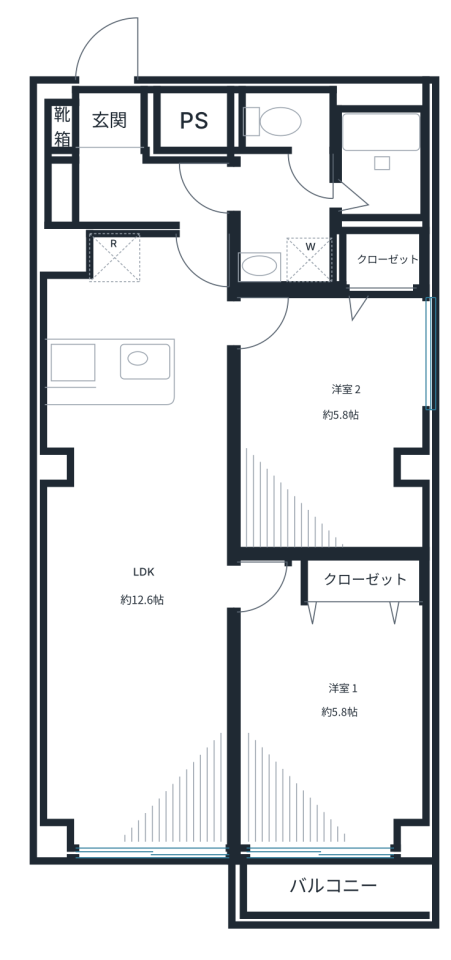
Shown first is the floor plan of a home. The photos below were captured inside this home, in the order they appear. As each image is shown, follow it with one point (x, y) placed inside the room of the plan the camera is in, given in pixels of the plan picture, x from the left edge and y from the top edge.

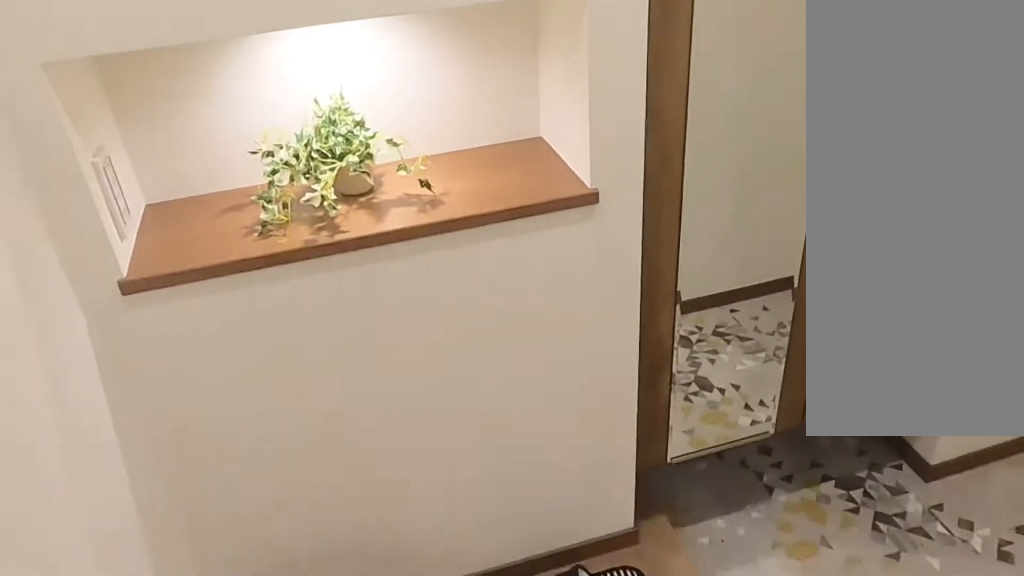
(122, 168)
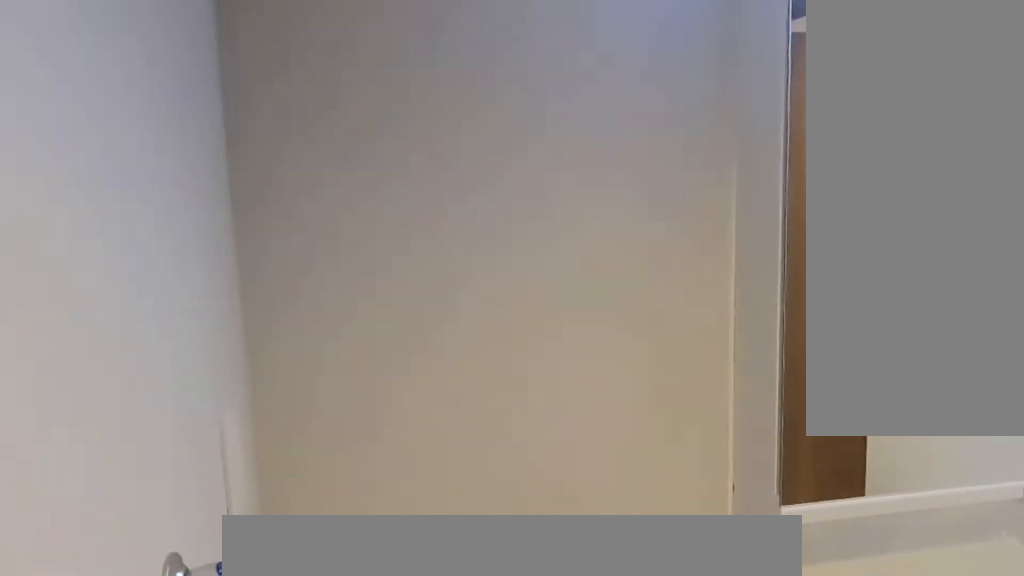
(320, 206)
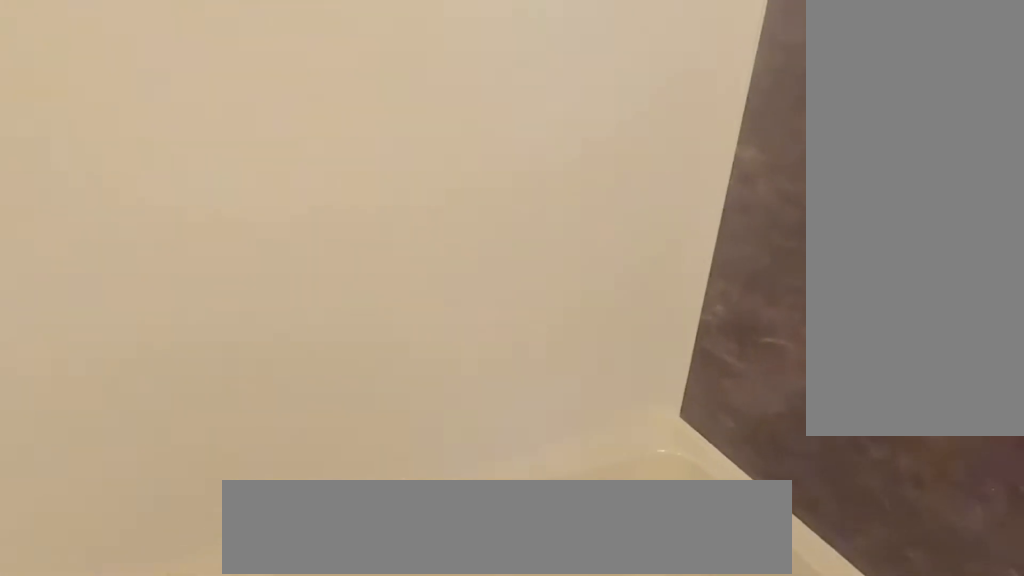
(320, 207)
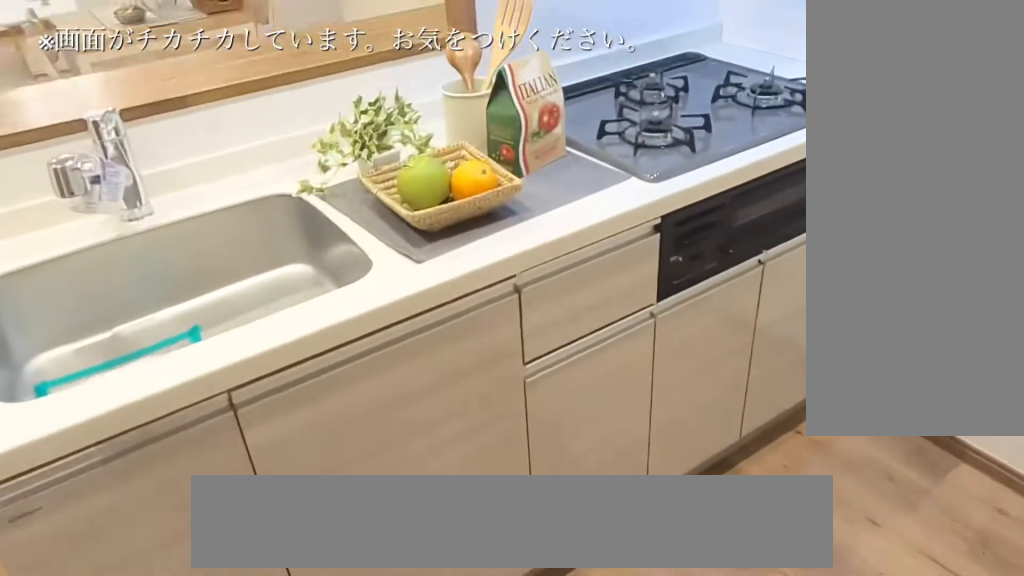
(118, 294)
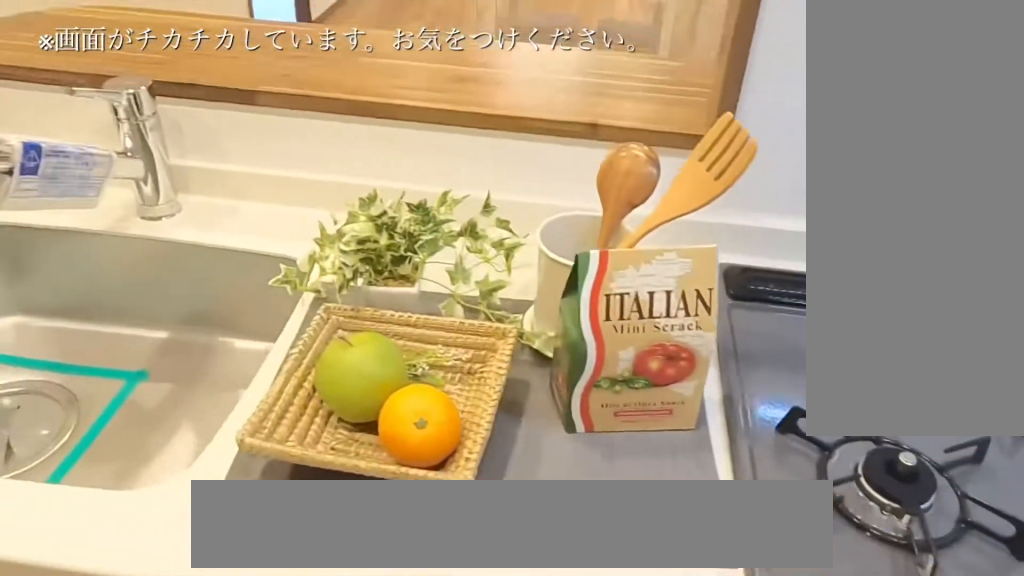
(120, 294)
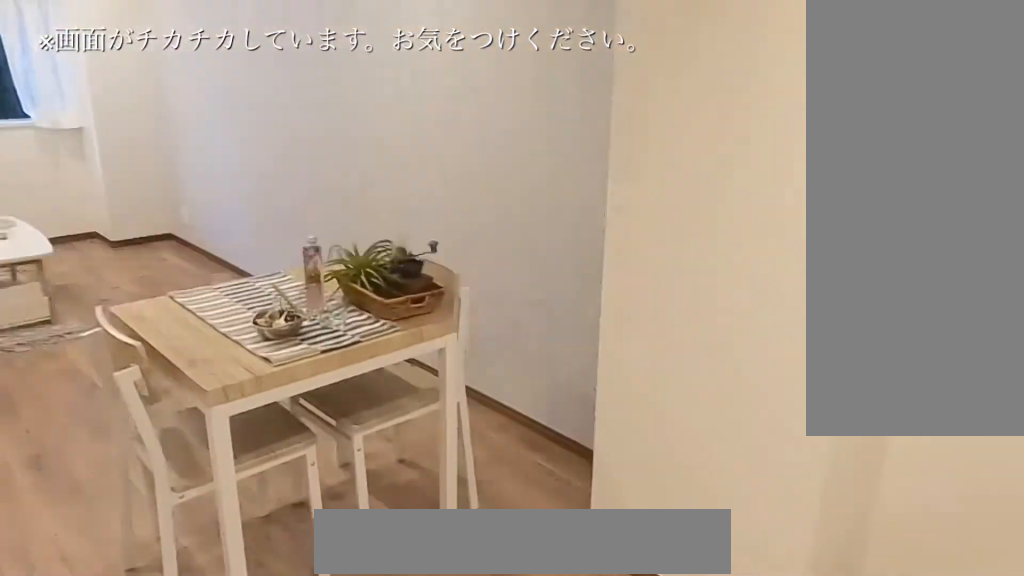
(145, 600)
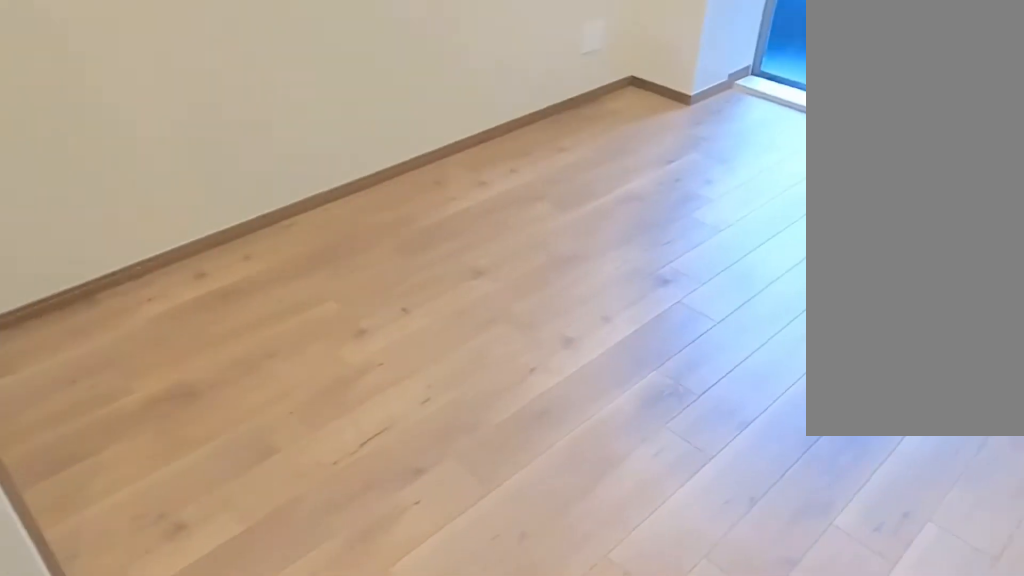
(359, 735)
